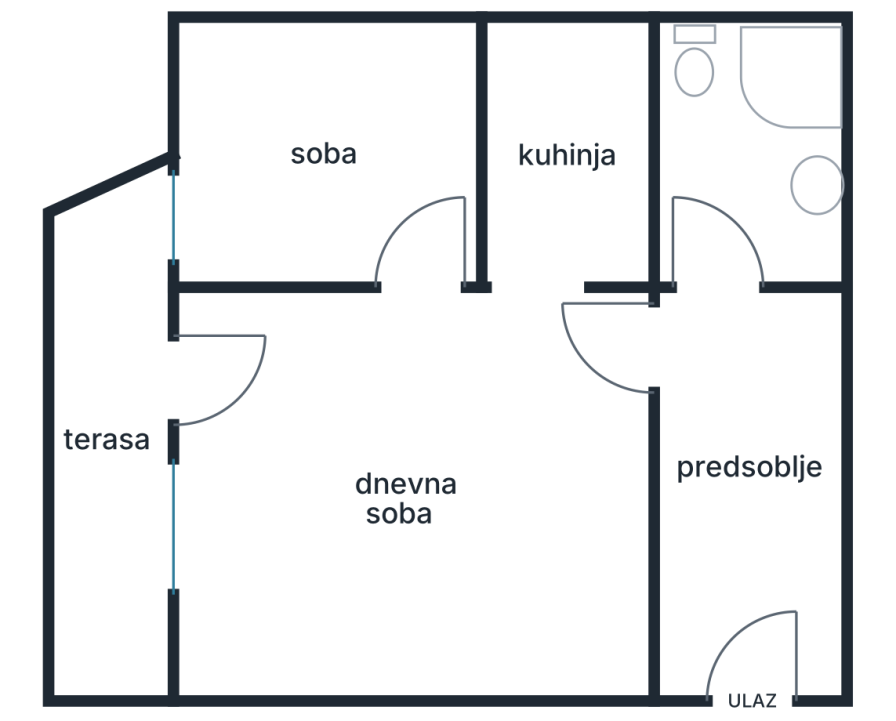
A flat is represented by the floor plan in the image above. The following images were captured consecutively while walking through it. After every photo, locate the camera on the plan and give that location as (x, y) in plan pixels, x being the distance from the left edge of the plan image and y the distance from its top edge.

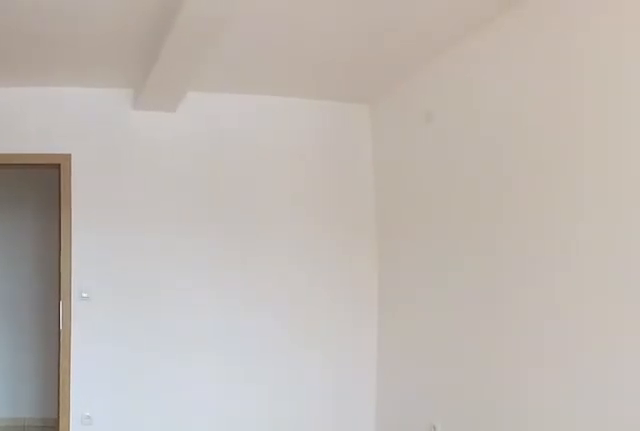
(174, 372)
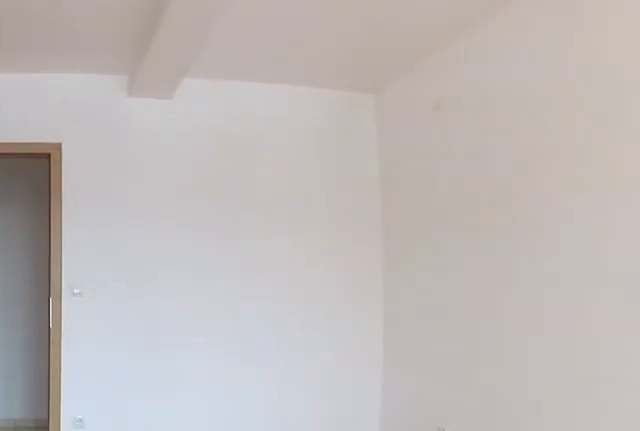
(197, 372)
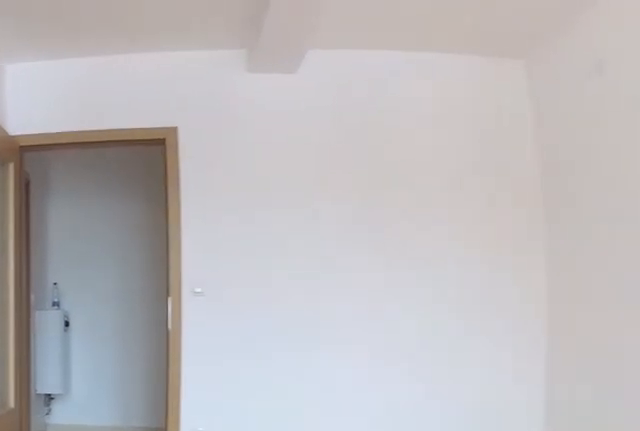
(241, 372)
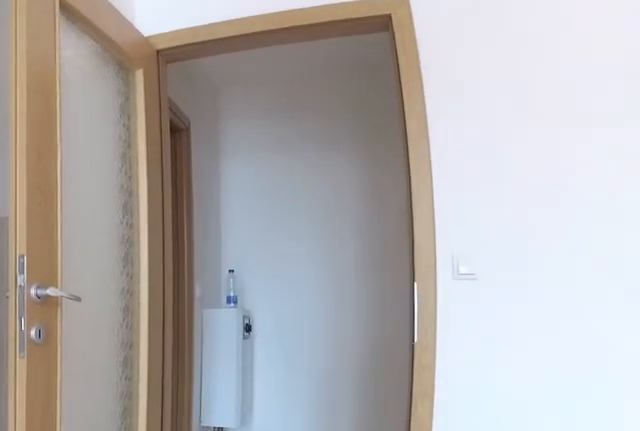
(393, 372)
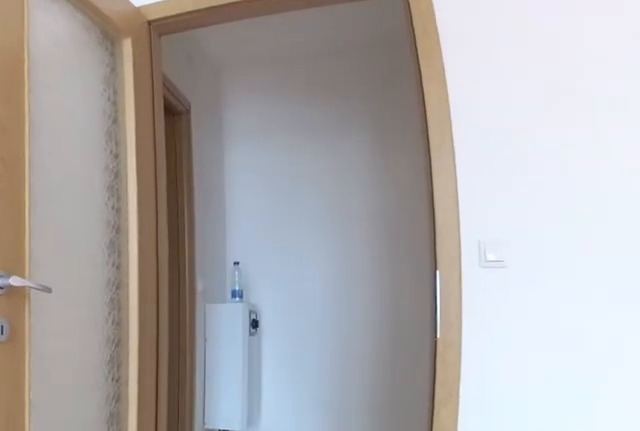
(415, 372)
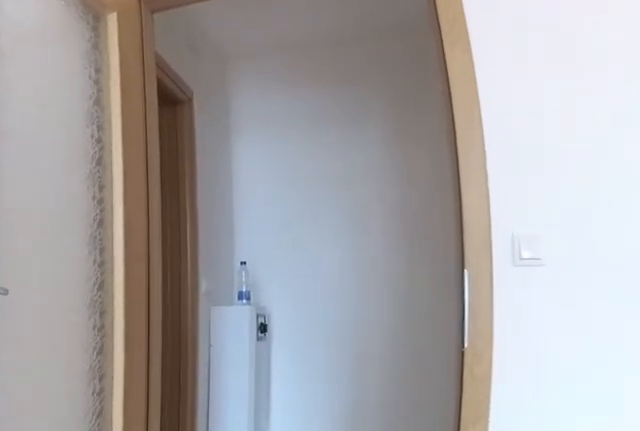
(437, 372)
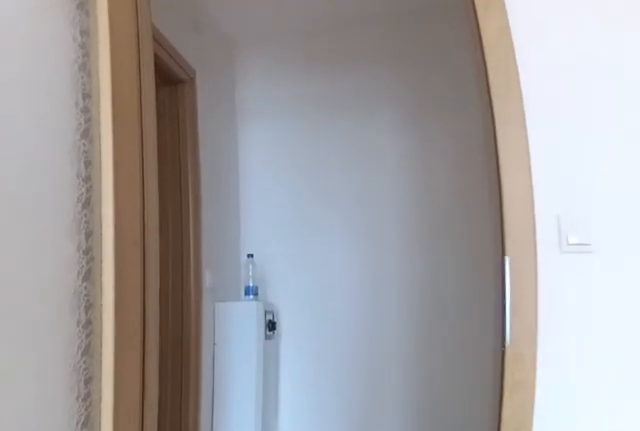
(458, 372)
